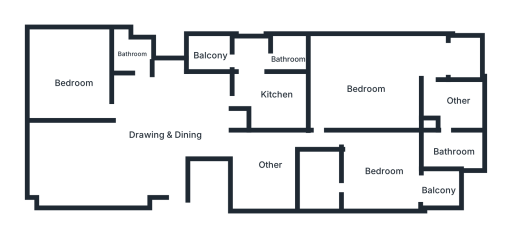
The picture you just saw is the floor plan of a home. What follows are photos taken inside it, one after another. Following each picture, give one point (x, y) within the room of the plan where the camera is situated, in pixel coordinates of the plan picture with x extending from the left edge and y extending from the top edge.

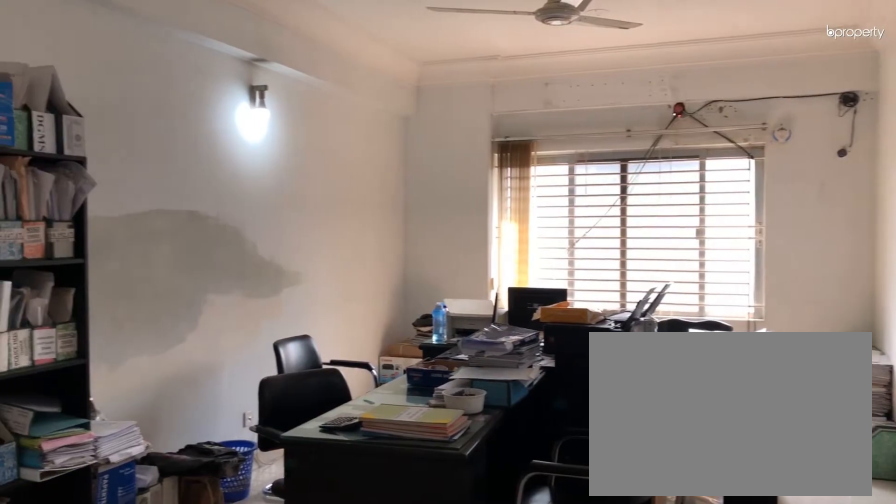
(170, 136)
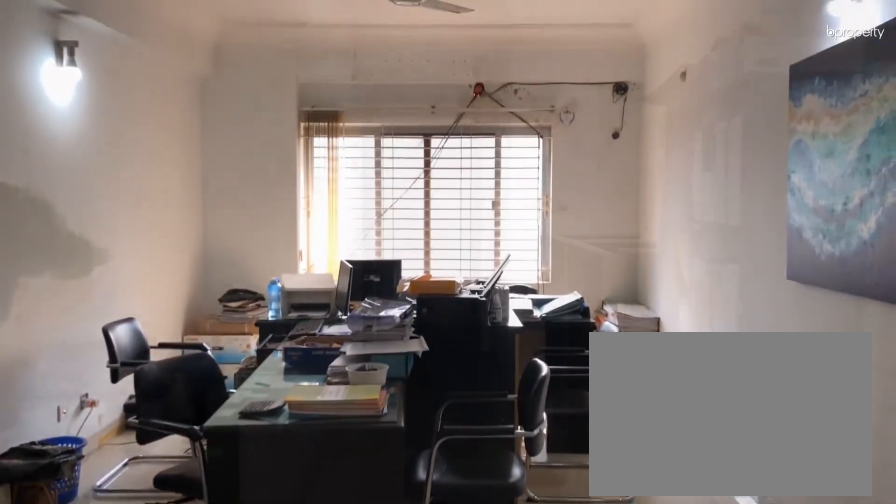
(170, 136)
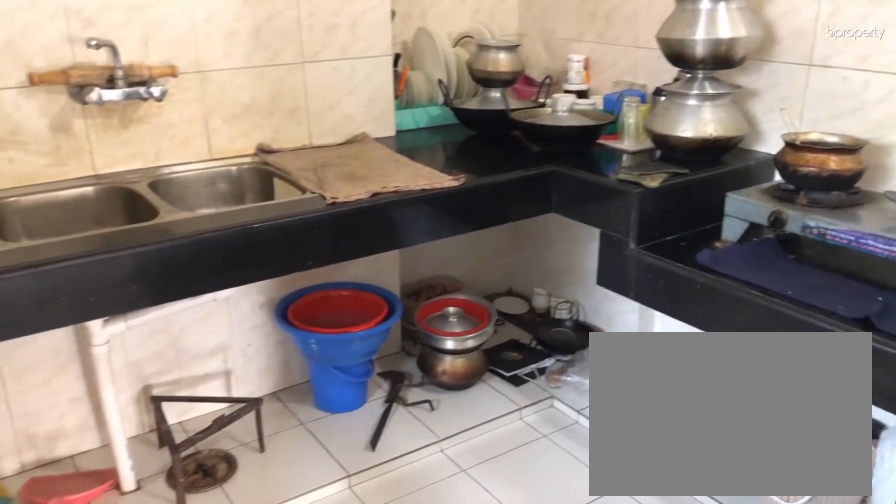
(279, 94)
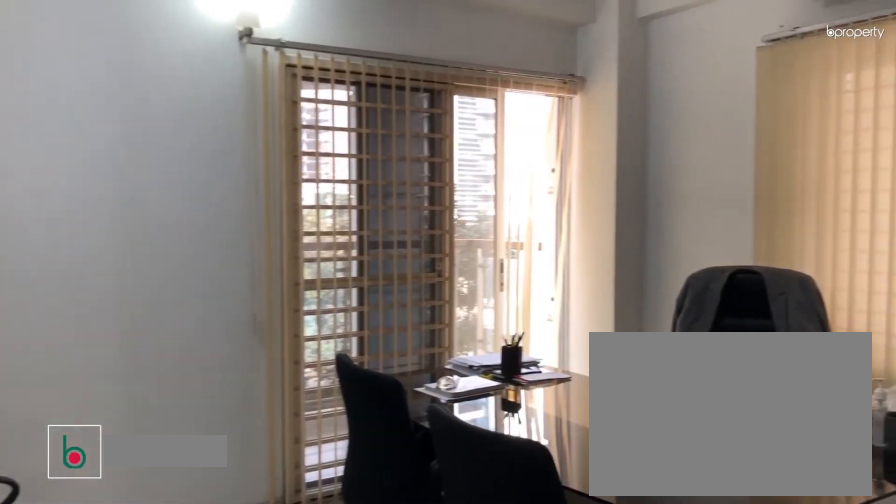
(384, 170)
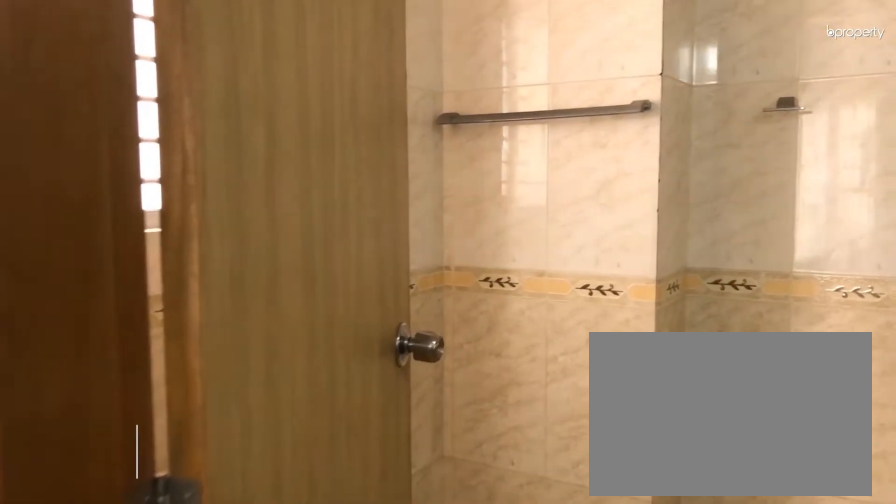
(321, 179)
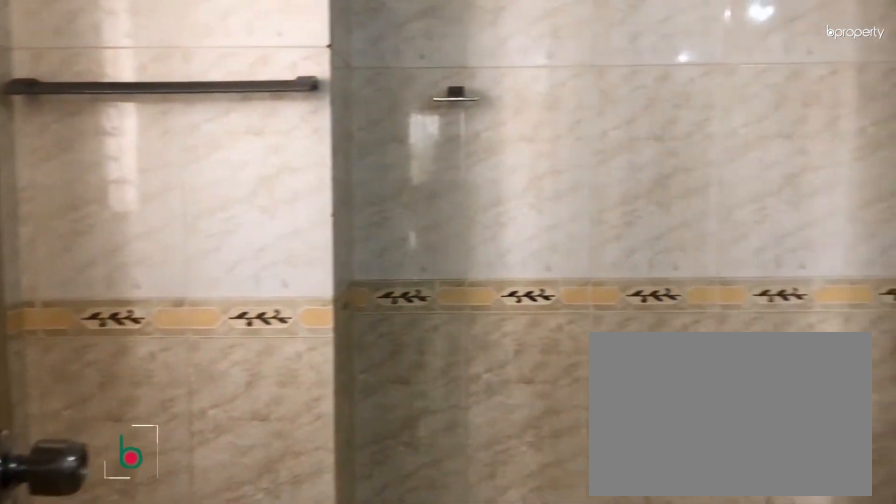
(321, 179)
